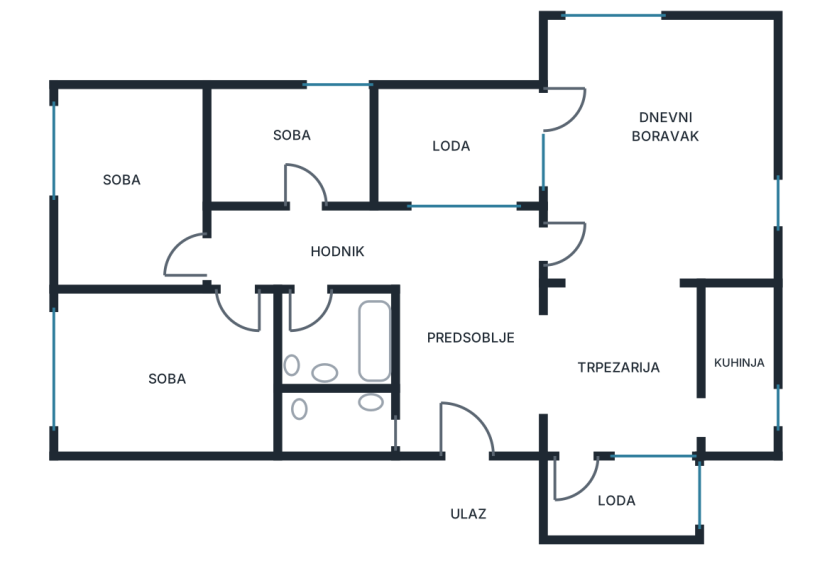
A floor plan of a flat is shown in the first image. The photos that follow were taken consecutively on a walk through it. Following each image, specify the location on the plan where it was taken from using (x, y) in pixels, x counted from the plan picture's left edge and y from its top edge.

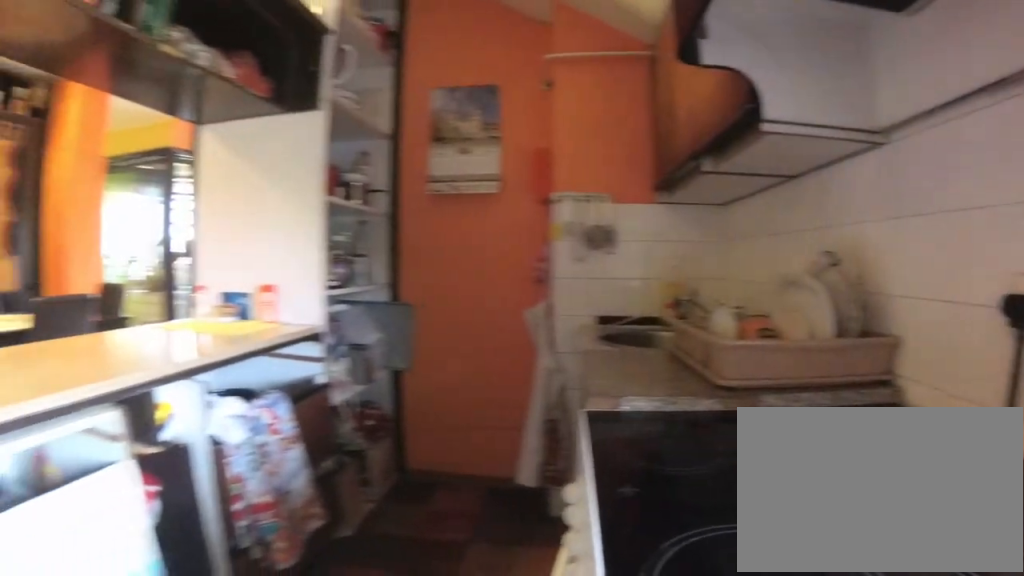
(740, 450)
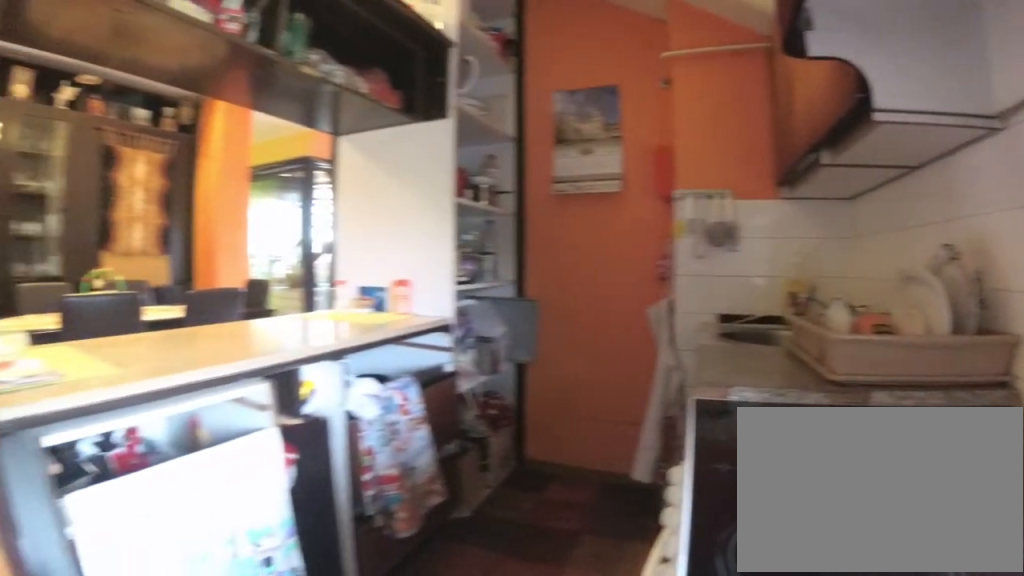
(742, 450)
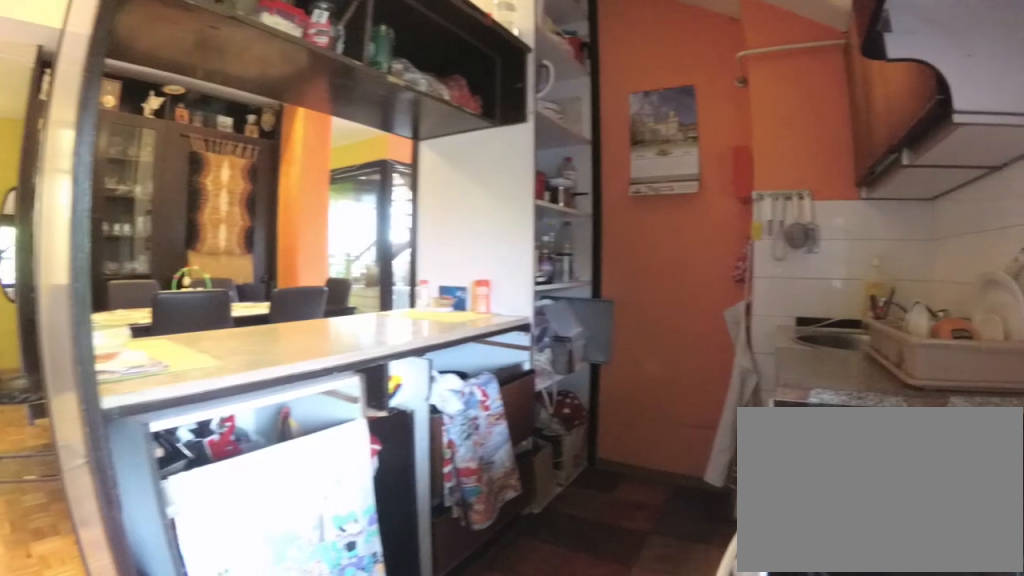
(743, 450)
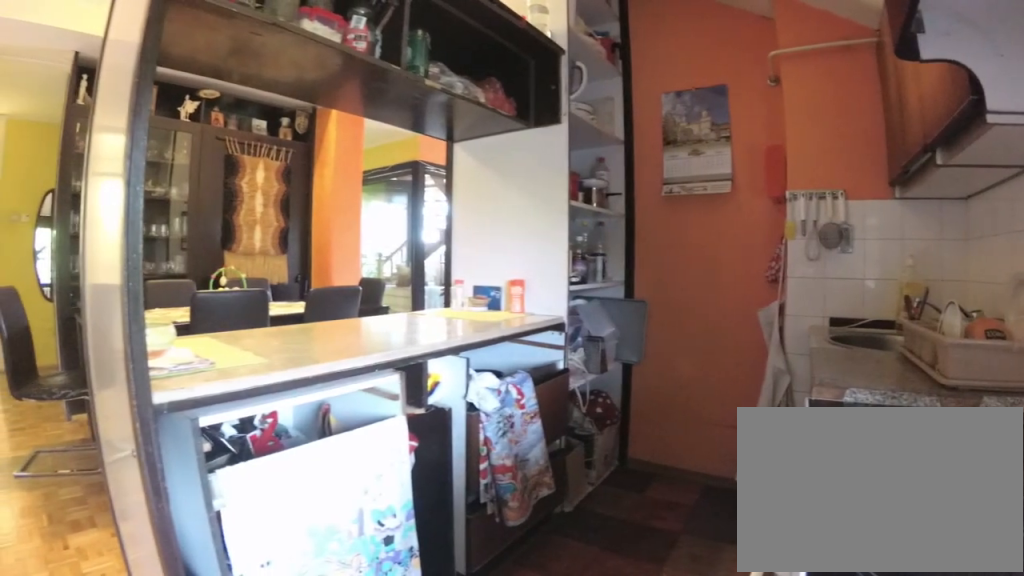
(743, 450)
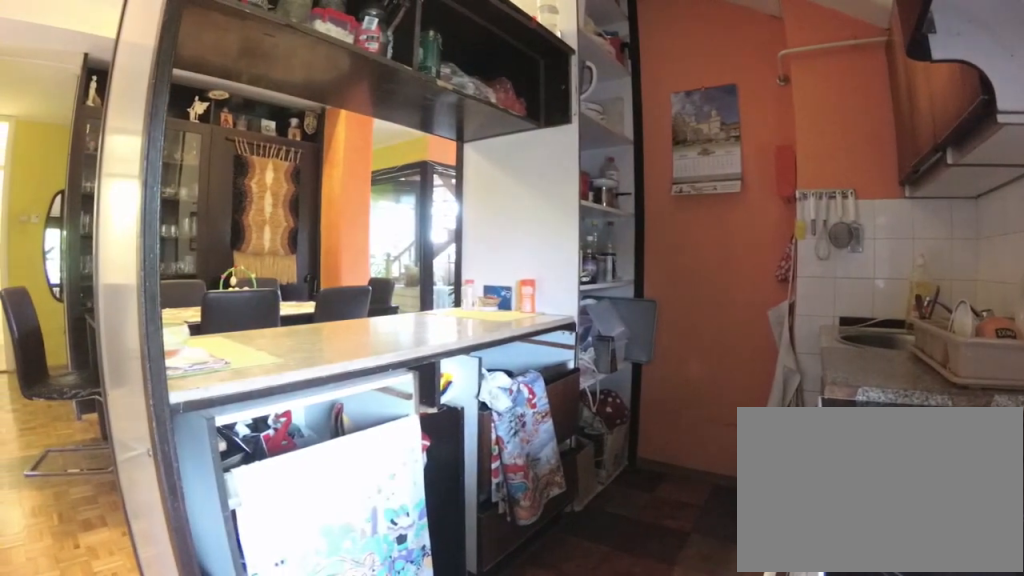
(745, 449)
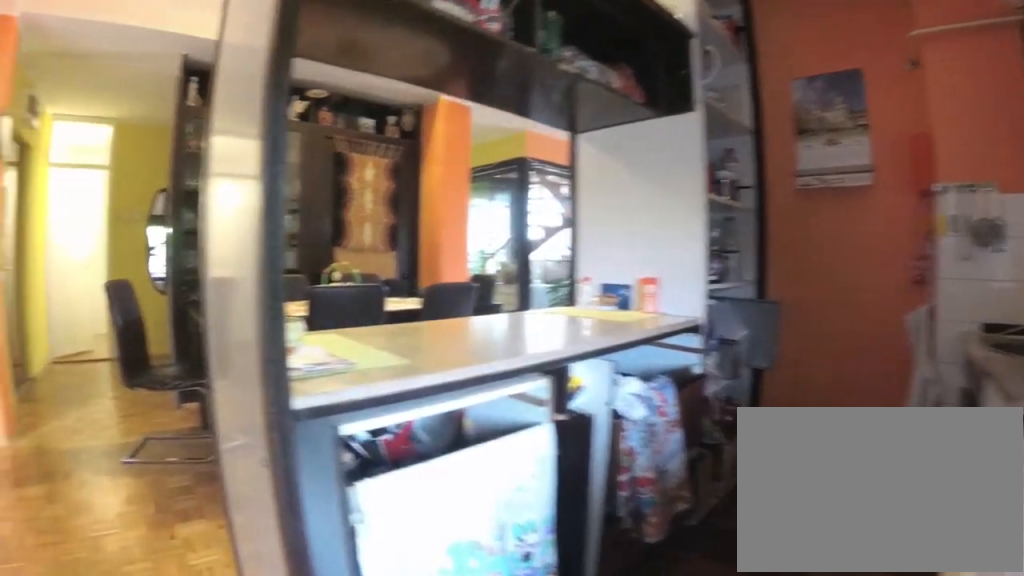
(753, 447)
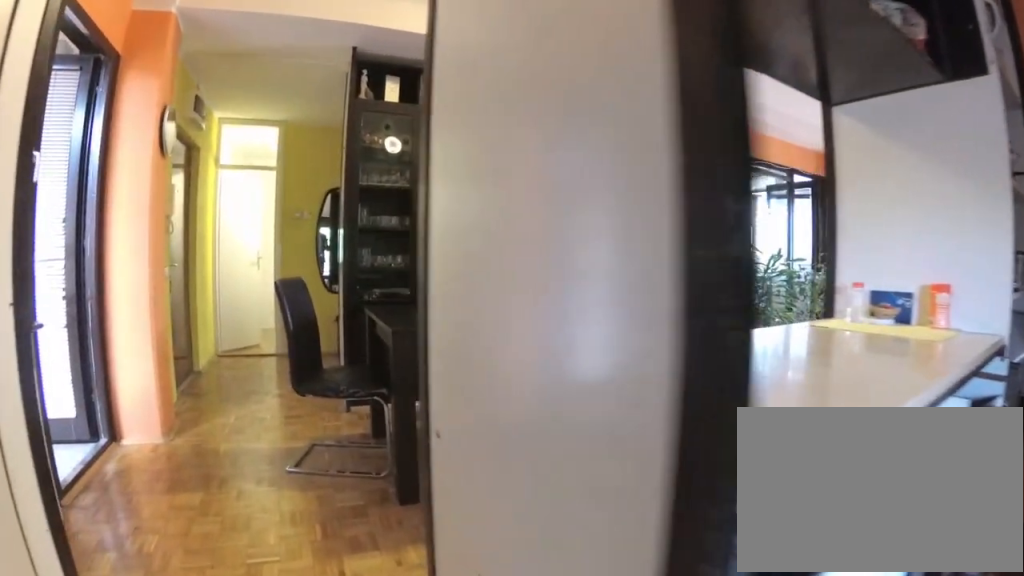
(754, 430)
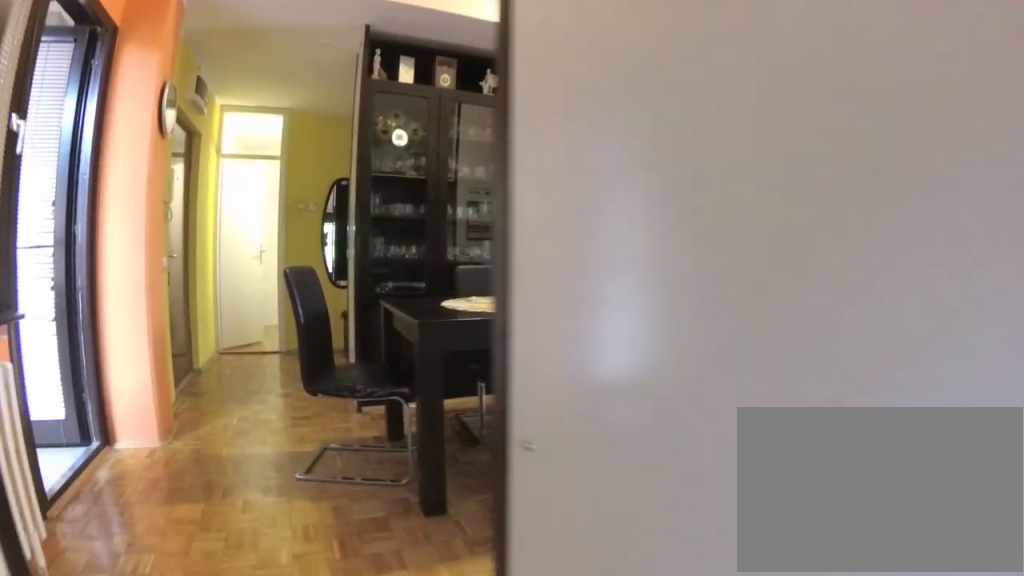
(744, 430)
